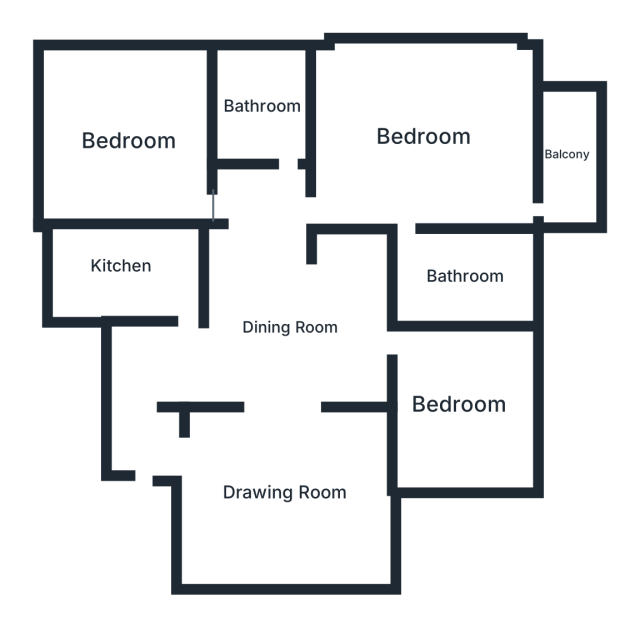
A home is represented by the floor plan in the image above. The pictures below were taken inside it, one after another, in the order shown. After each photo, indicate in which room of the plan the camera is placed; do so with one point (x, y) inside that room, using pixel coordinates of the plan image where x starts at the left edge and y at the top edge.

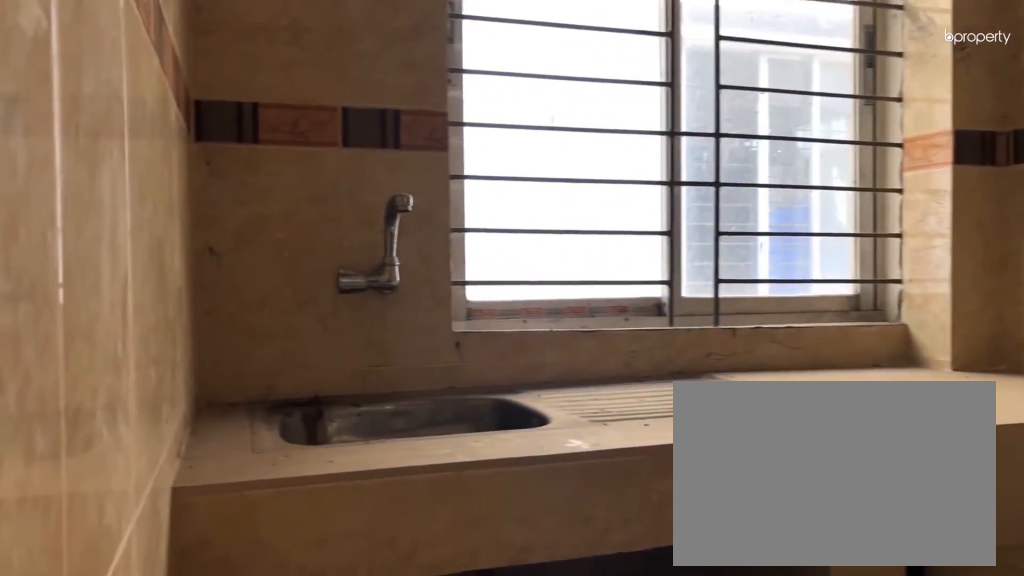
(121, 266)
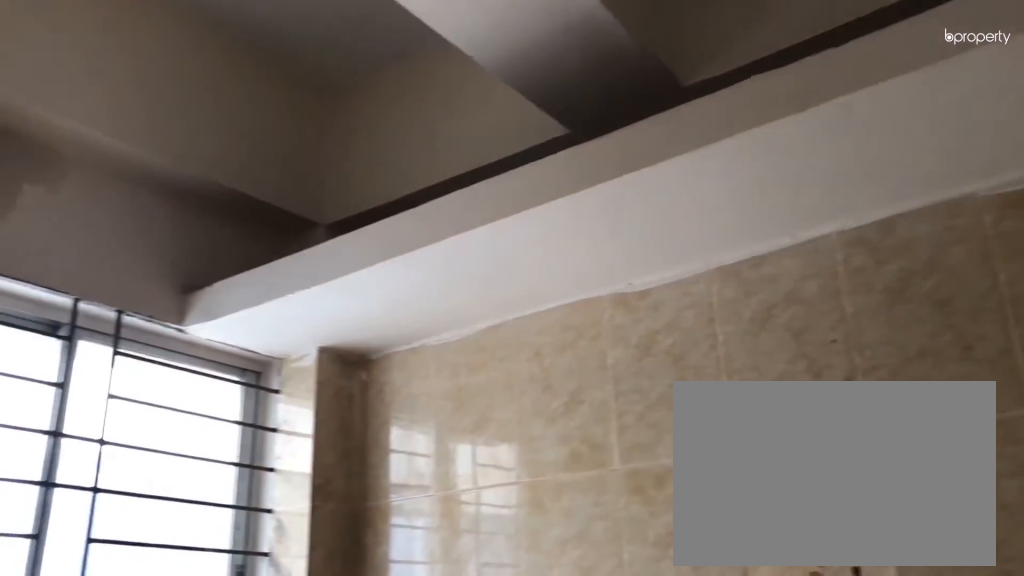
(121, 267)
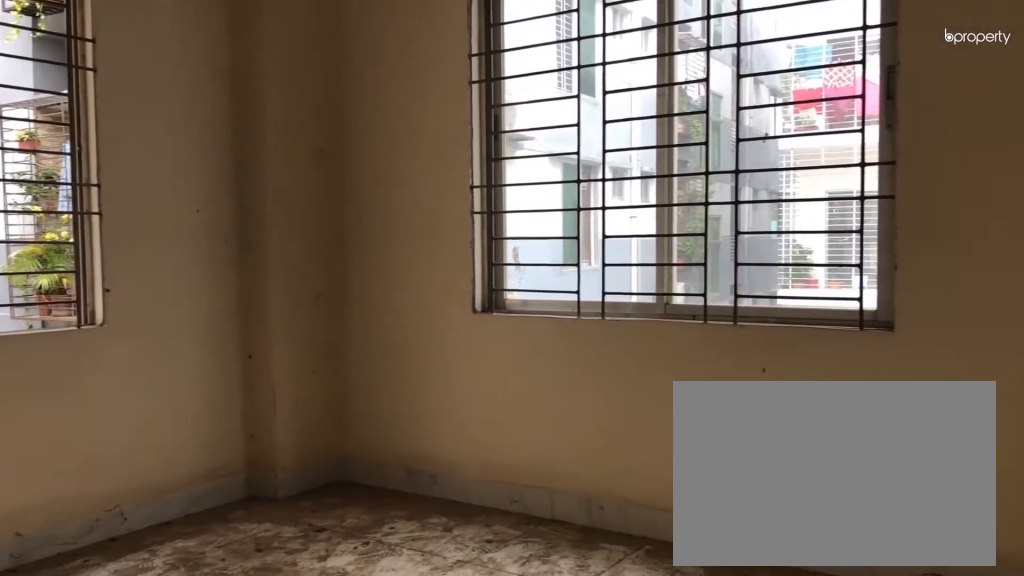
(125, 142)
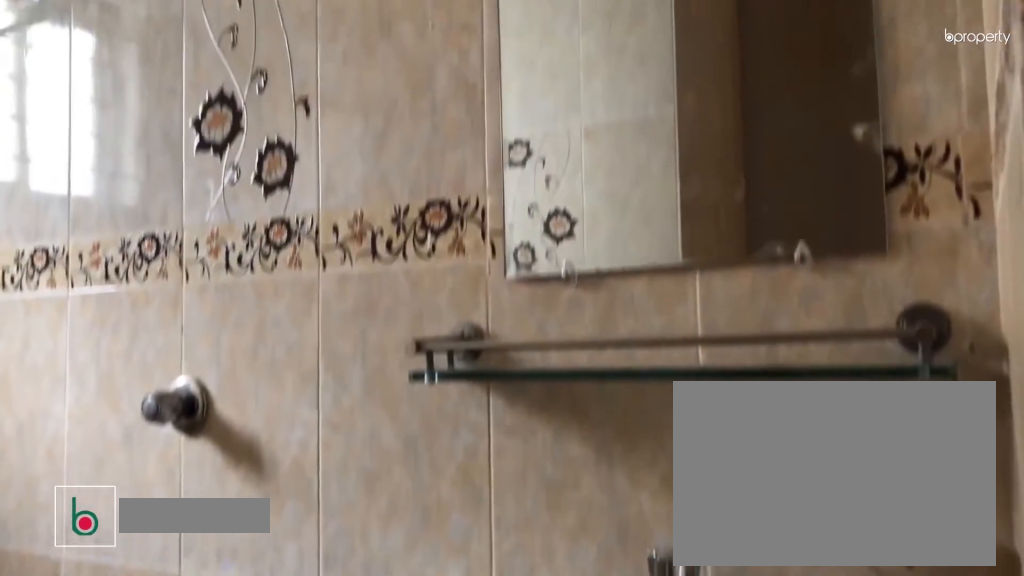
(265, 104)
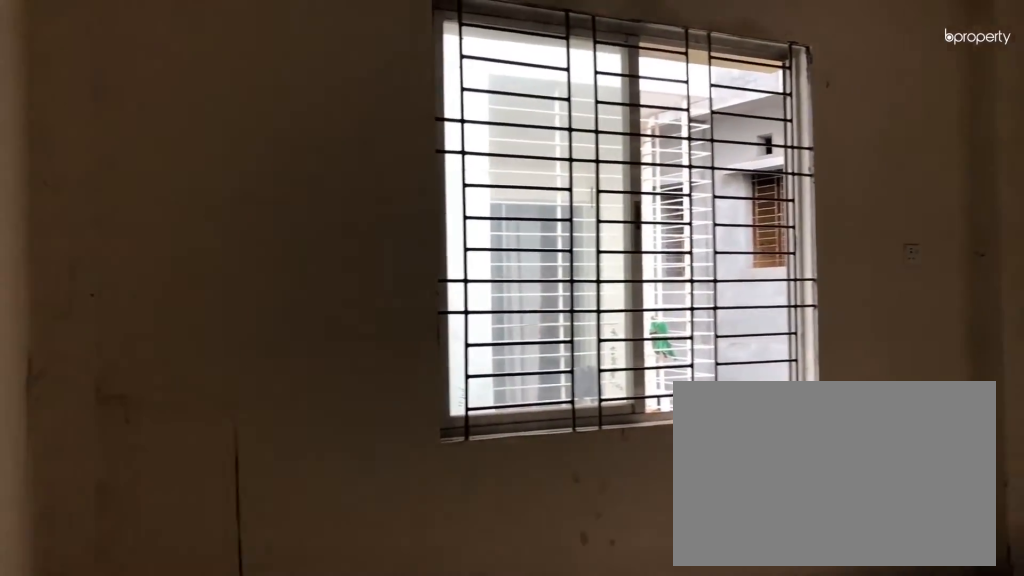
(425, 138)
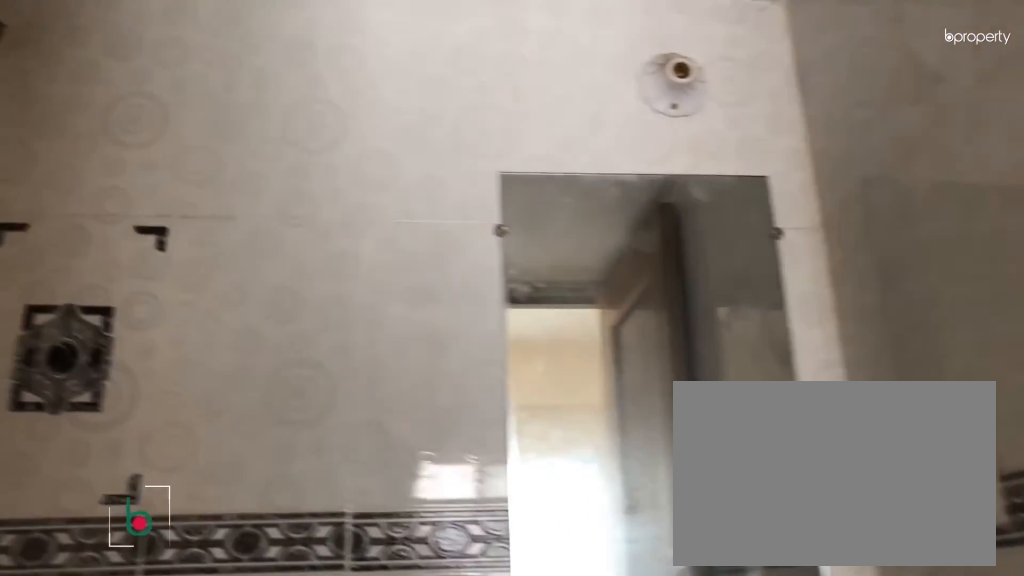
(460, 275)
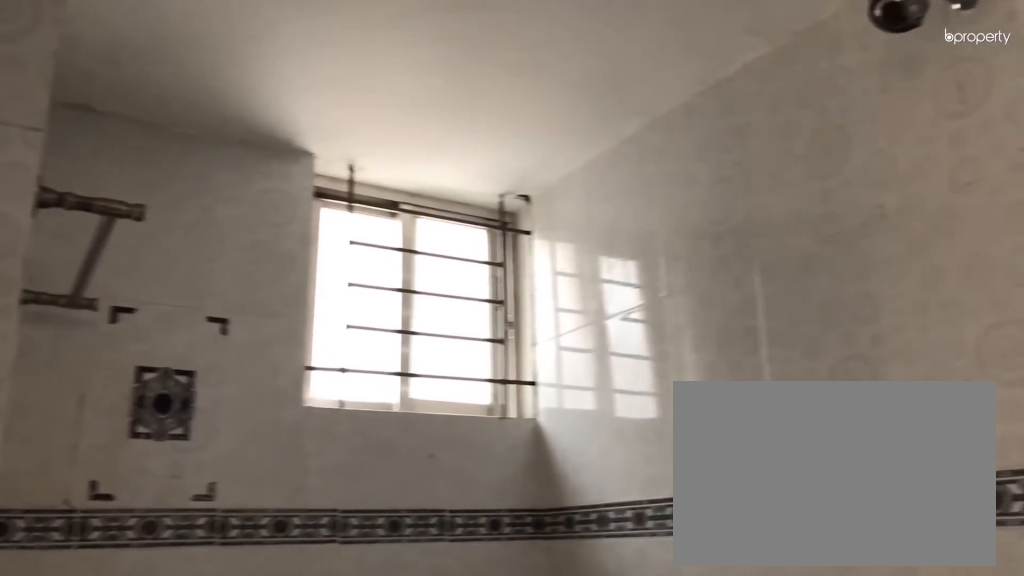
(460, 275)
